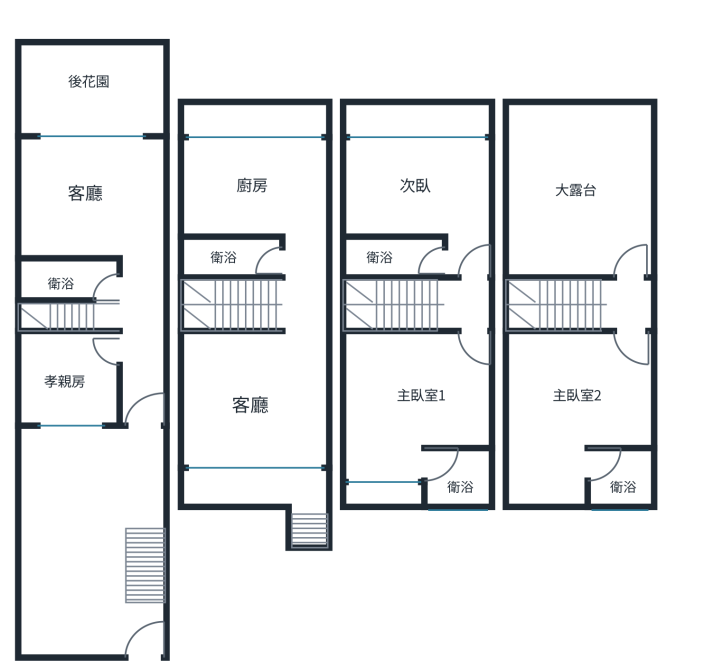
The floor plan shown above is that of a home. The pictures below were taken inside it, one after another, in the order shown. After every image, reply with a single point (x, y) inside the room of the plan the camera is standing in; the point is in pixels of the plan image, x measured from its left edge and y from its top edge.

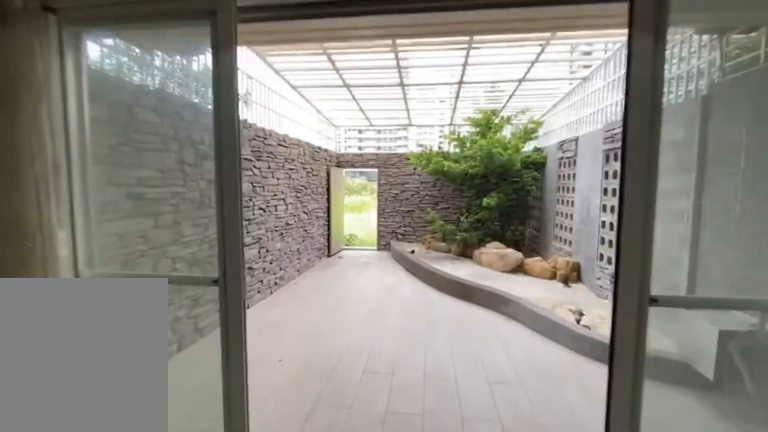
(85, 197)
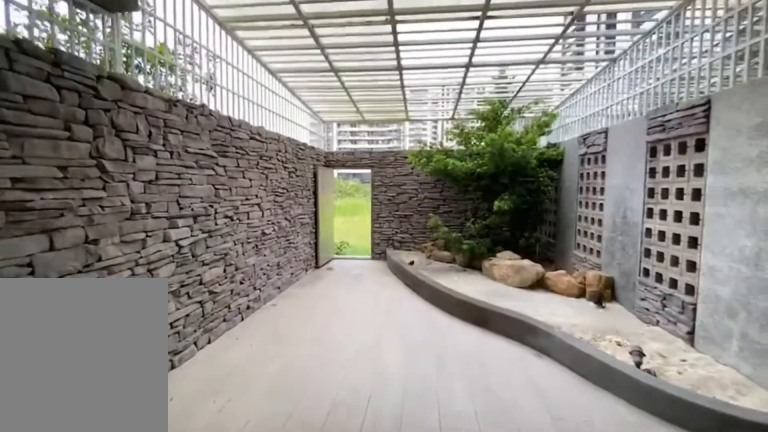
(75, 107)
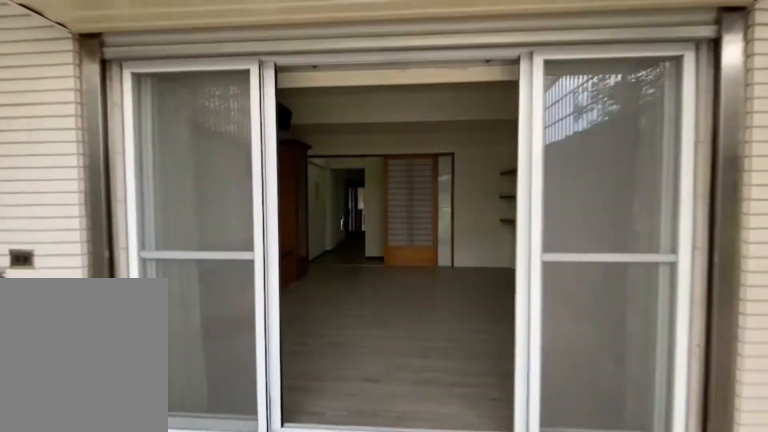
(74, 108)
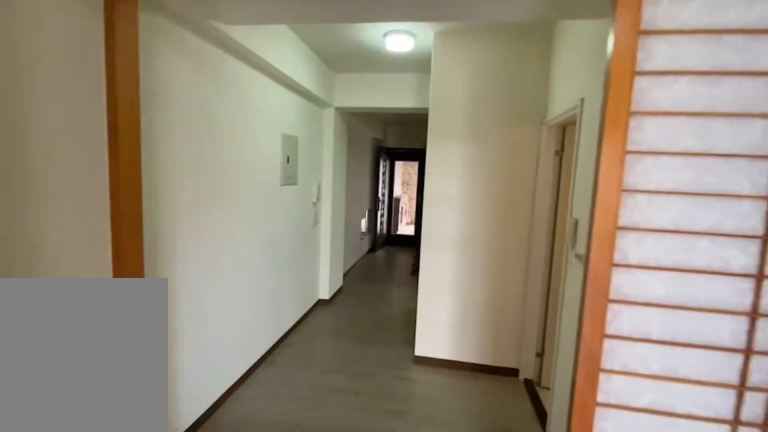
(74, 213)
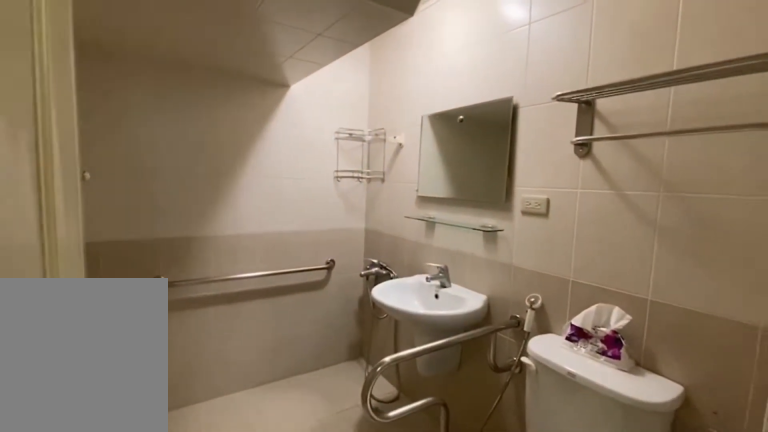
(73, 267)
